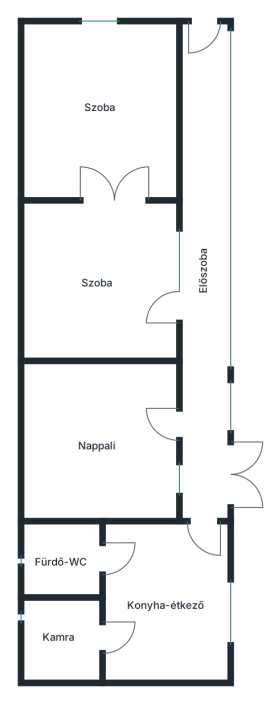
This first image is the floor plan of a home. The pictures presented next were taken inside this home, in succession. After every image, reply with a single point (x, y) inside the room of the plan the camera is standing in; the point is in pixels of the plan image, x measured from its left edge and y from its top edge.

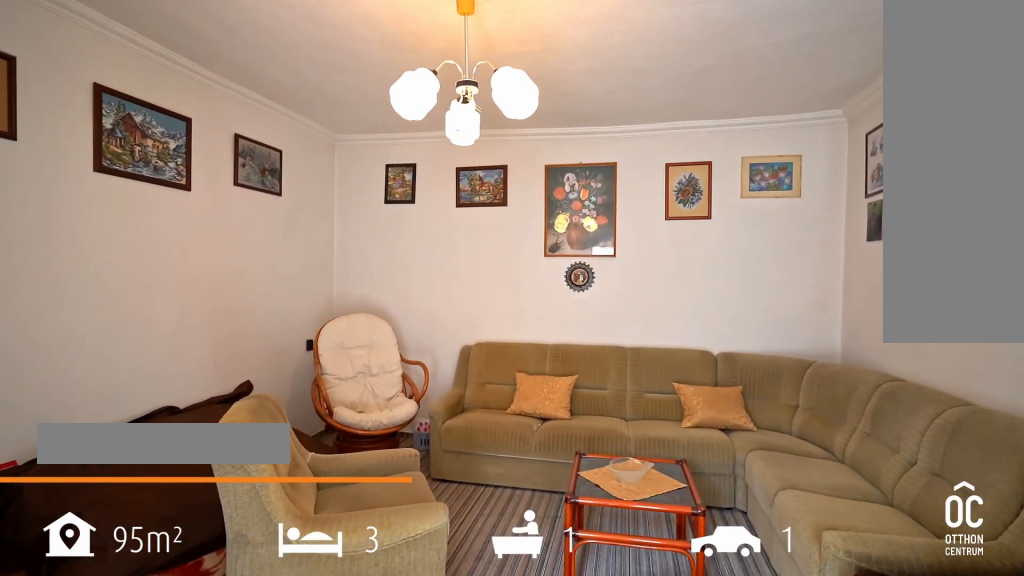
(97, 436)
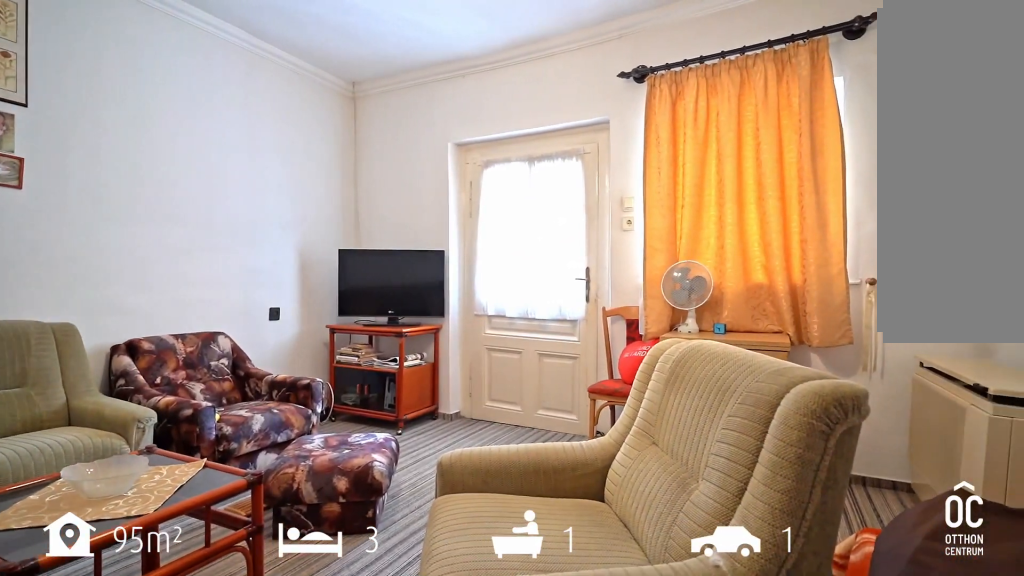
(97, 436)
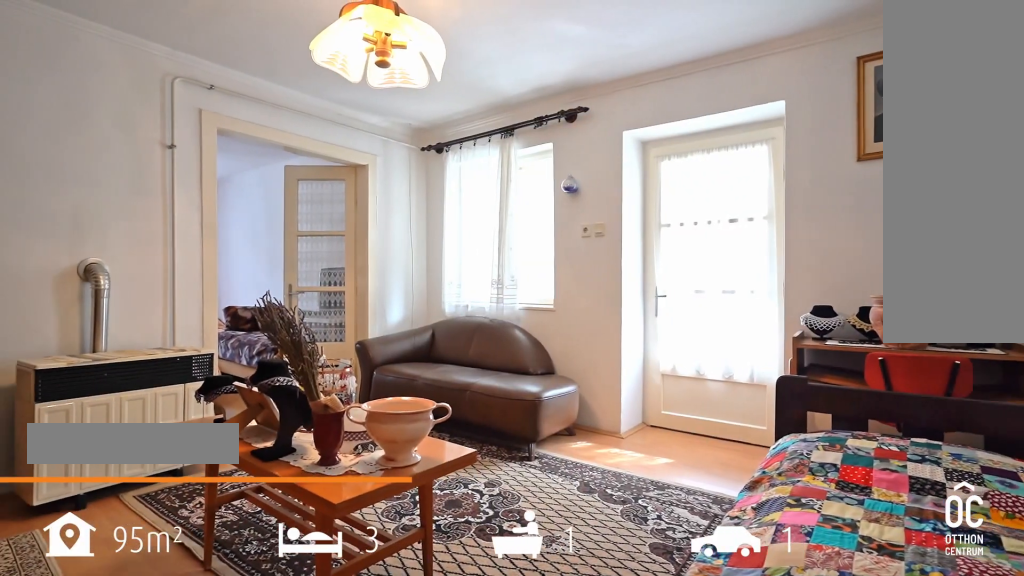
(98, 282)
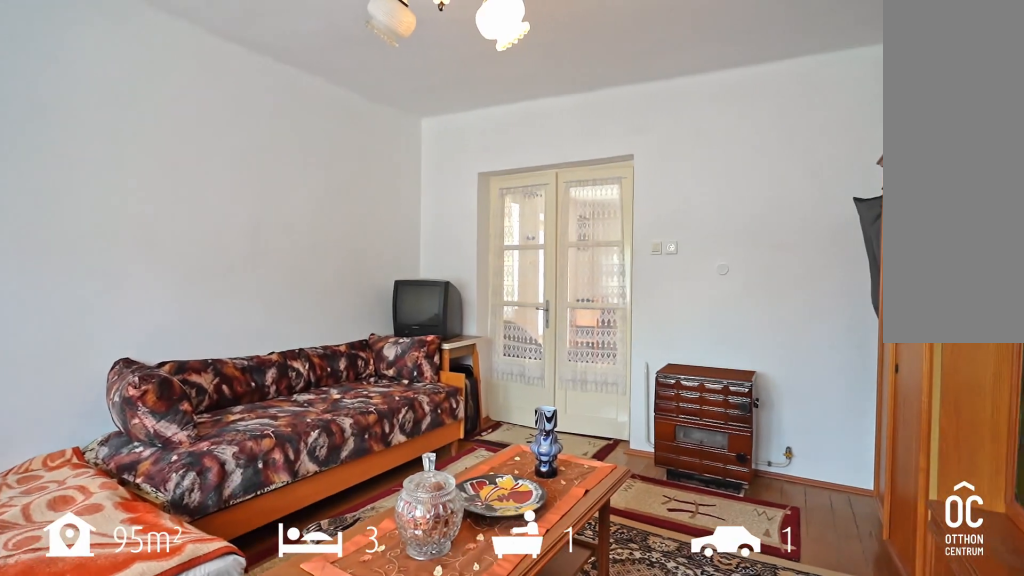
(98, 108)
